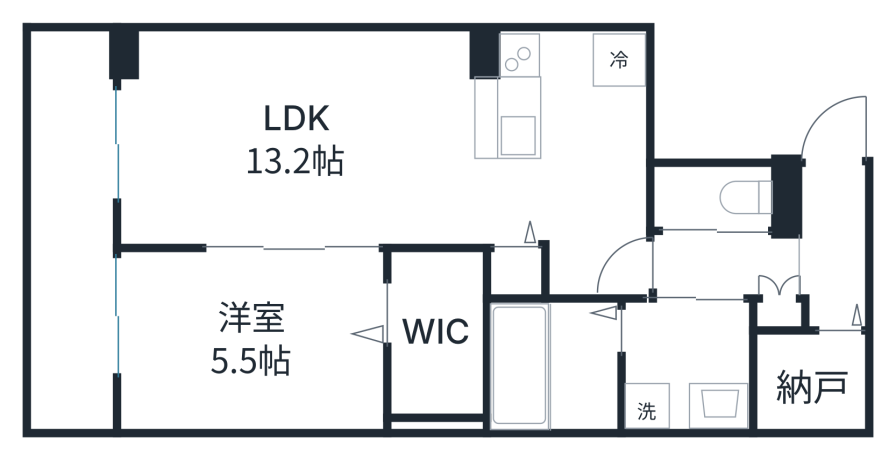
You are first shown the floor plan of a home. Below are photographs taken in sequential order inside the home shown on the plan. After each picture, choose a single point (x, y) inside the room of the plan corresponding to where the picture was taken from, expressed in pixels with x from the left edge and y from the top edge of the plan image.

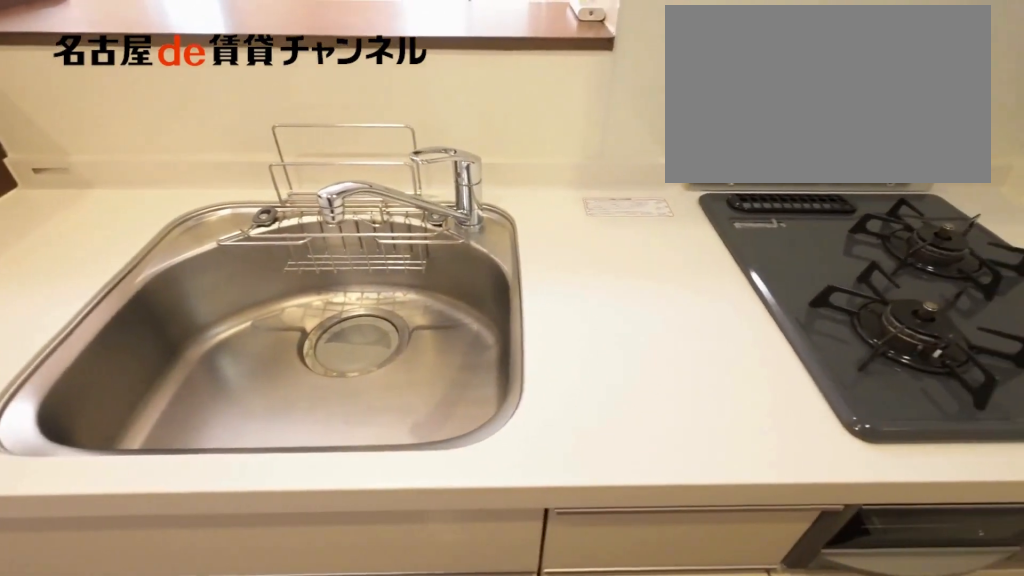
(511, 104)
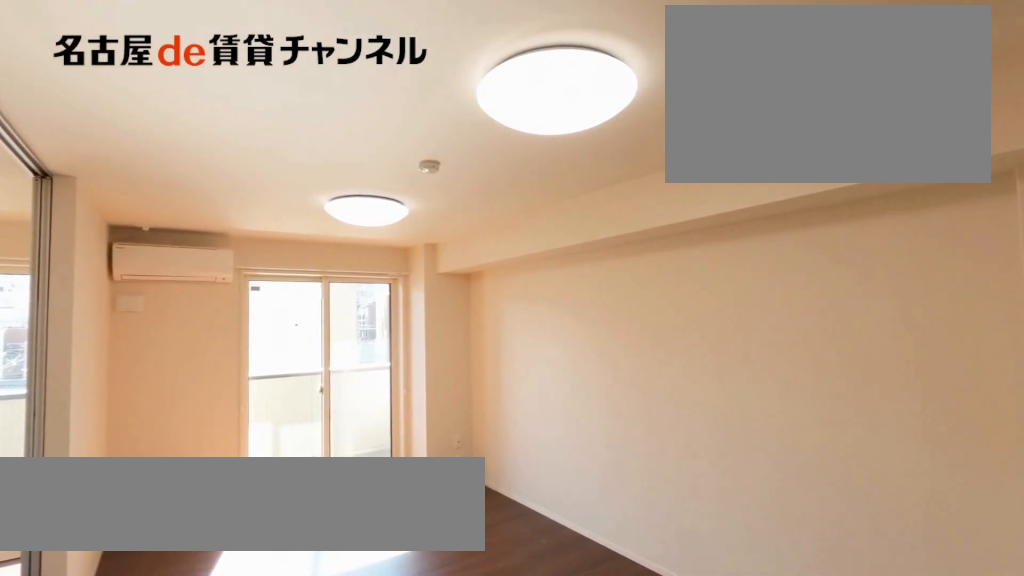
(346, 147)
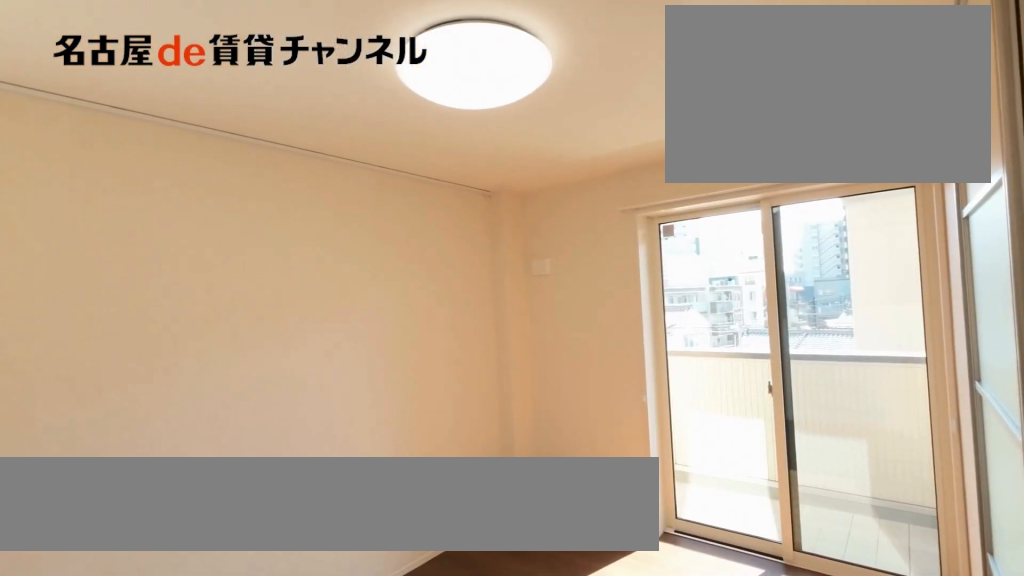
(247, 338)
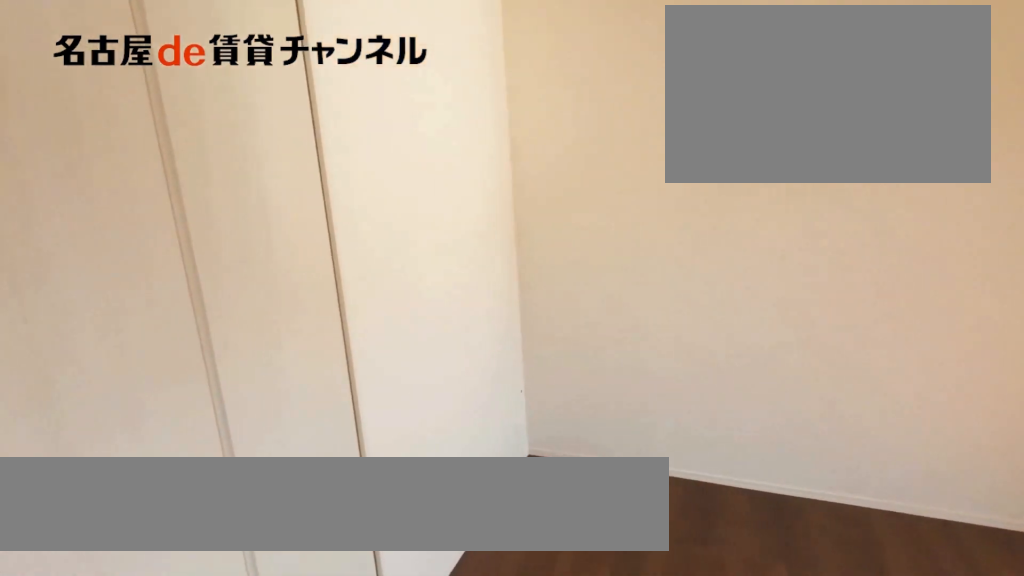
(247, 338)
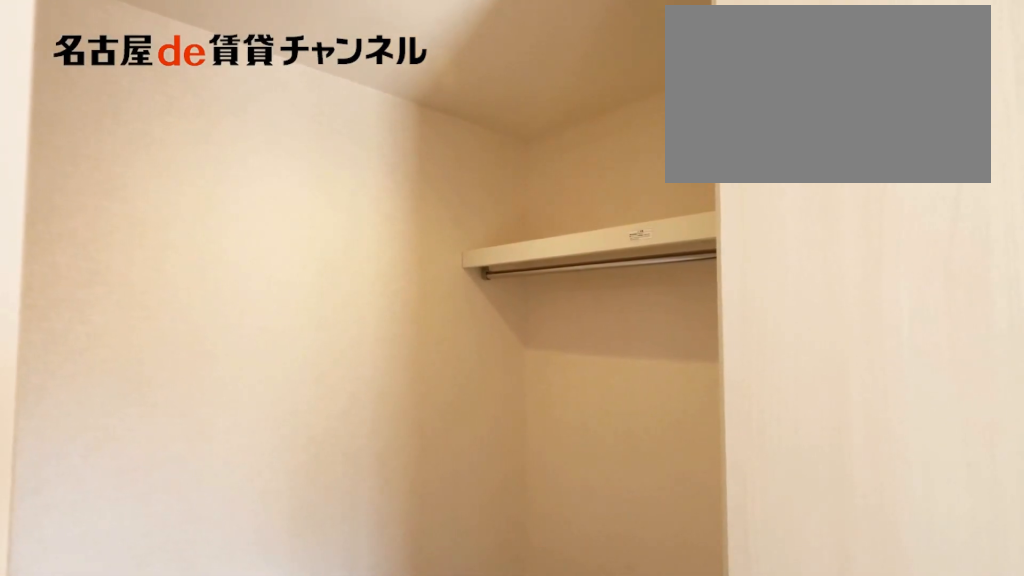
(432, 336)
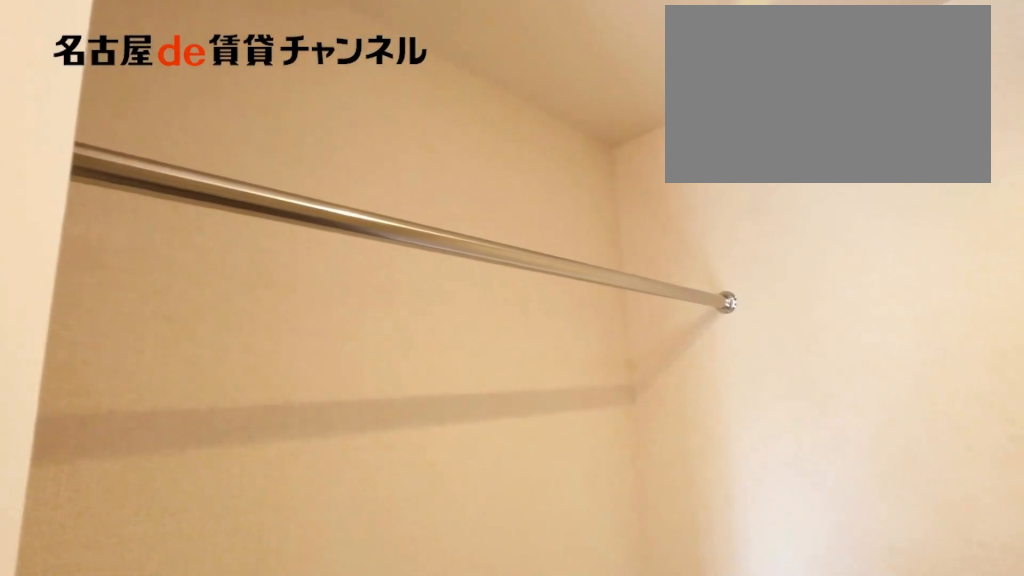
(432, 336)
